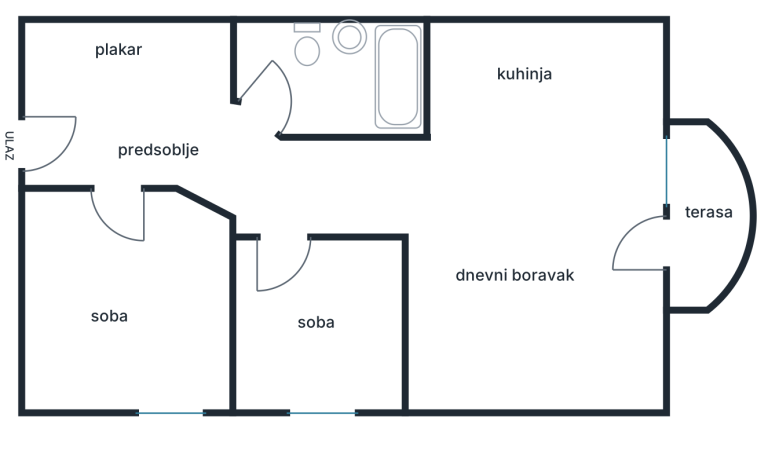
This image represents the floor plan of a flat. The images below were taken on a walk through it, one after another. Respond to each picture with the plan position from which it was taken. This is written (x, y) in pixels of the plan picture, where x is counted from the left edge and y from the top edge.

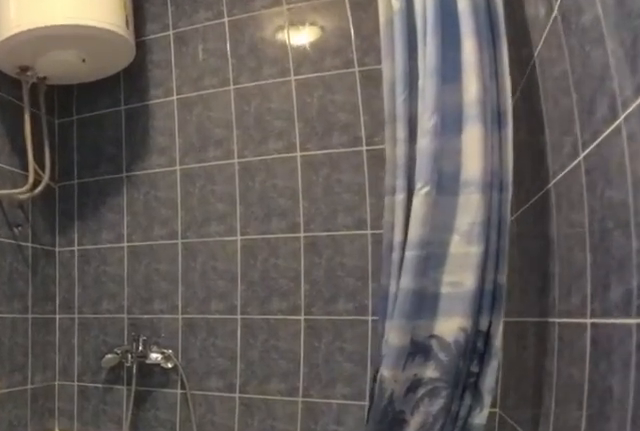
(266, 103)
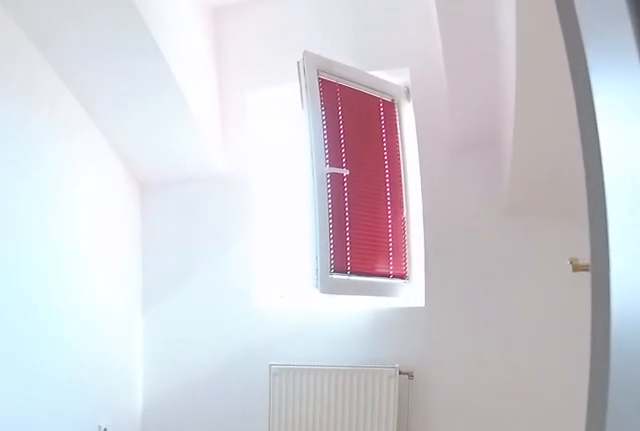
(272, 185)
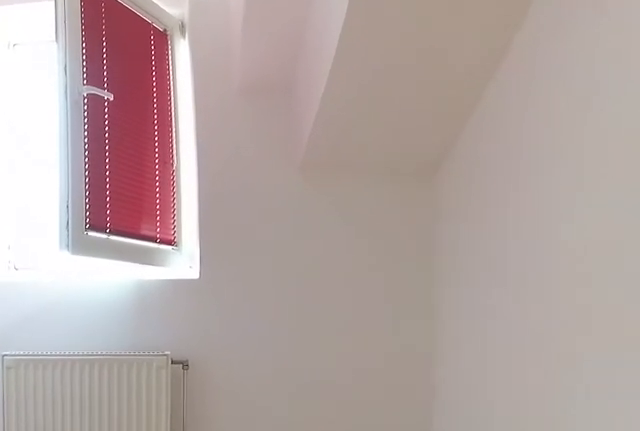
(279, 279)
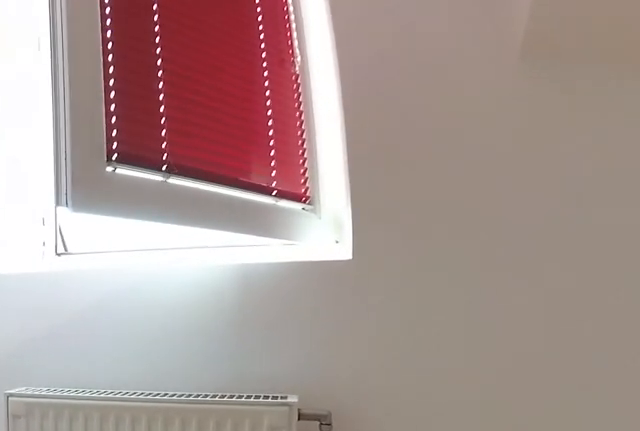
(279, 328)
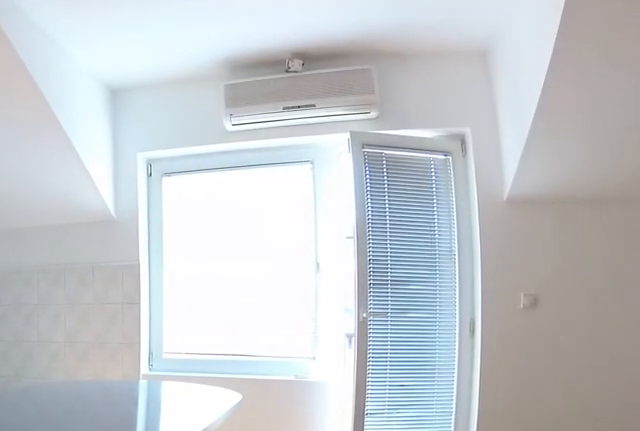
(406, 227)
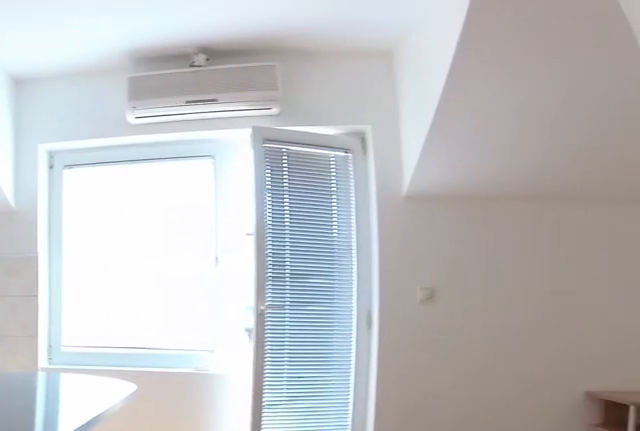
(425, 223)
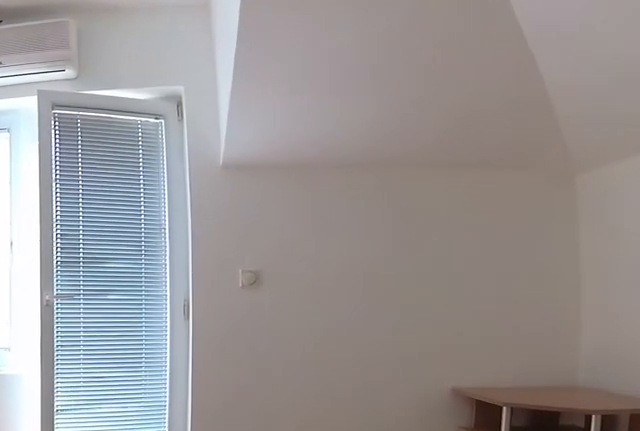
(487, 262)
